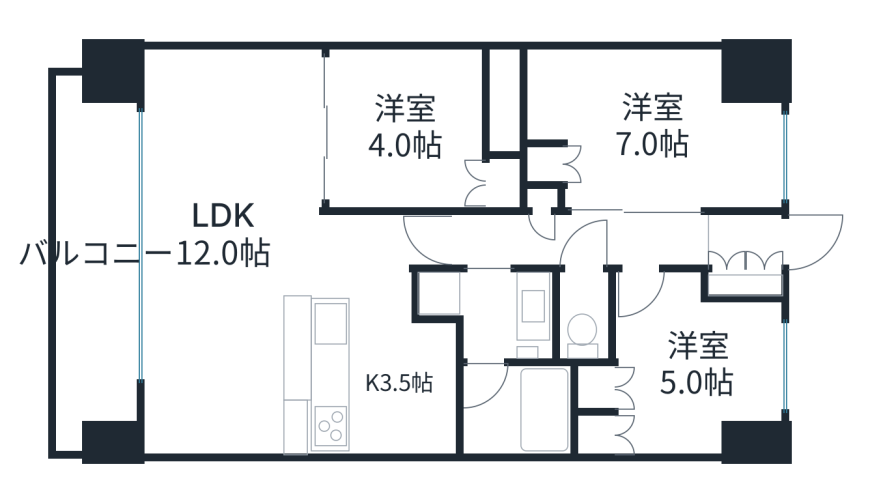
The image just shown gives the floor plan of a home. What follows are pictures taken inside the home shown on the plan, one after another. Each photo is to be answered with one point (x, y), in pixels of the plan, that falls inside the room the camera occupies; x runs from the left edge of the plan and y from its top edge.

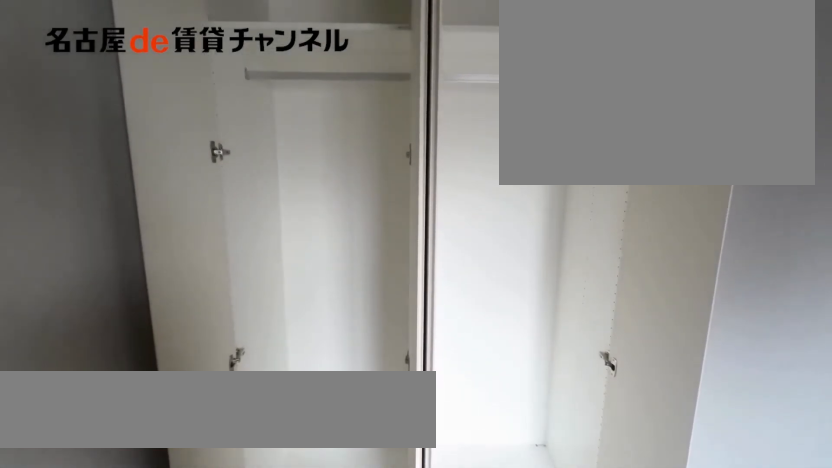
(595, 409)
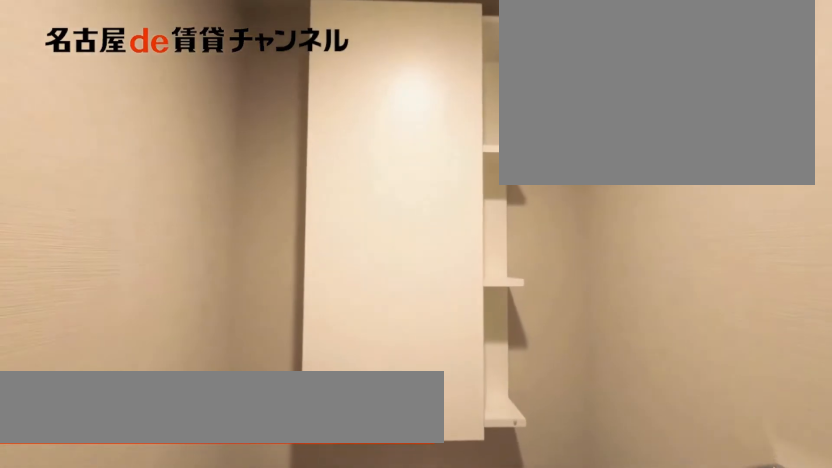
(586, 319)
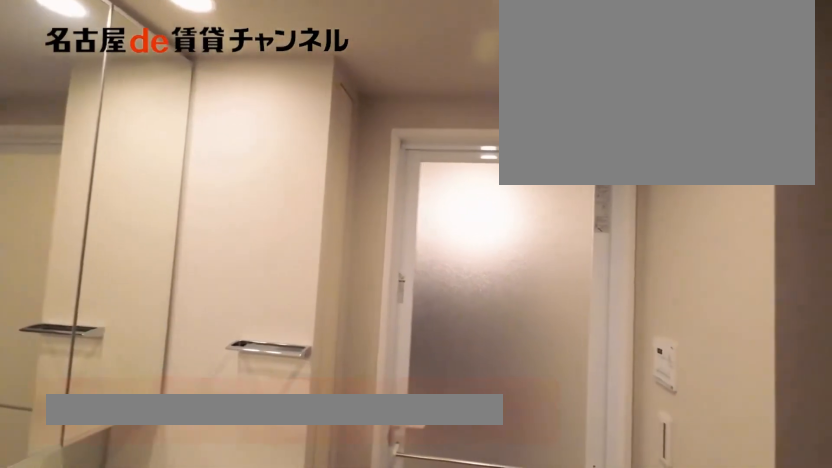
(492, 311)
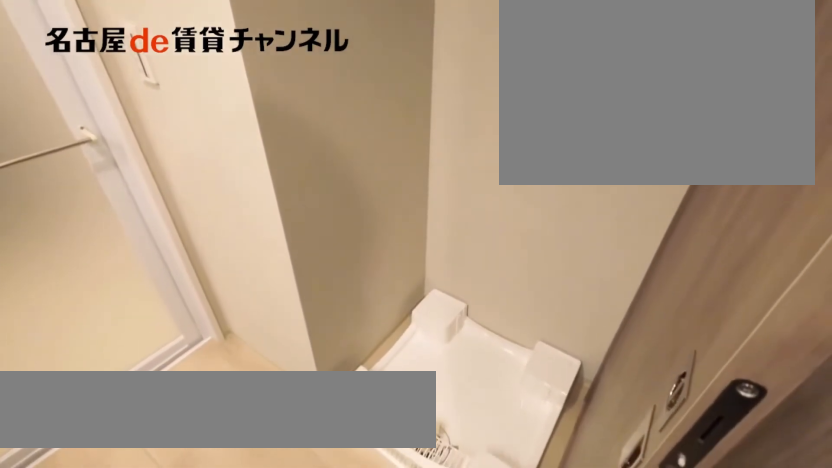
(492, 311)
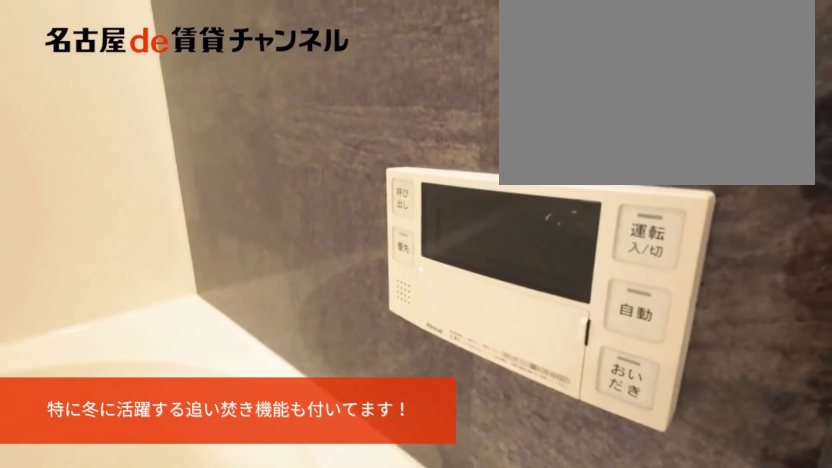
(511, 409)
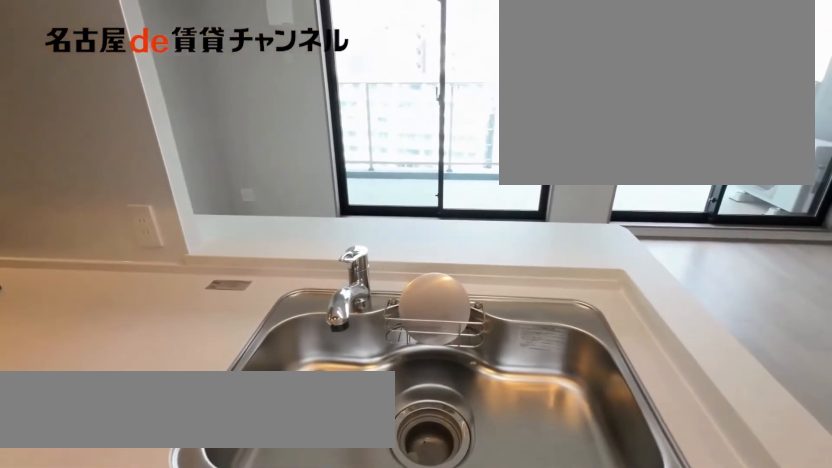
(343, 375)
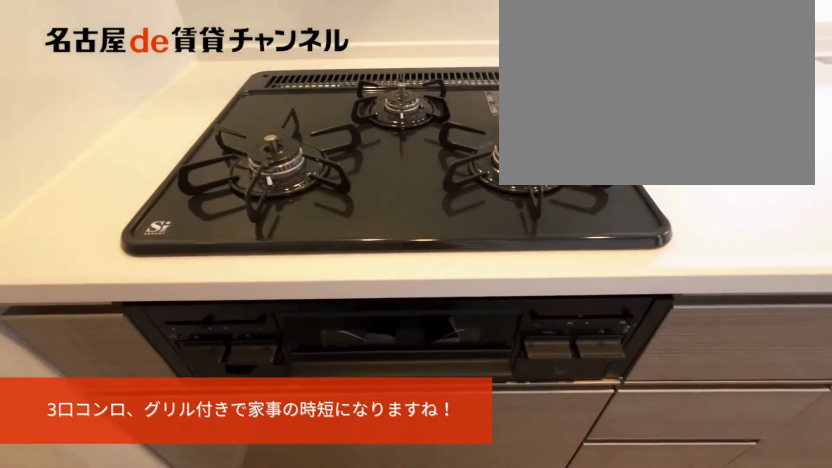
(343, 375)
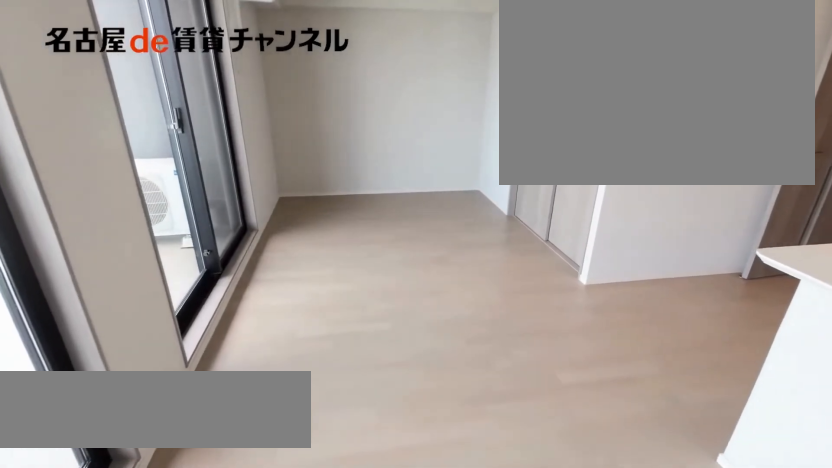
(224, 239)
